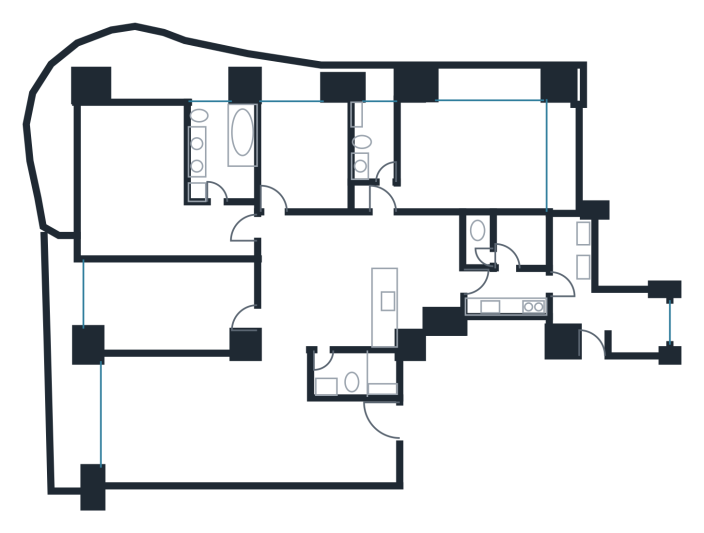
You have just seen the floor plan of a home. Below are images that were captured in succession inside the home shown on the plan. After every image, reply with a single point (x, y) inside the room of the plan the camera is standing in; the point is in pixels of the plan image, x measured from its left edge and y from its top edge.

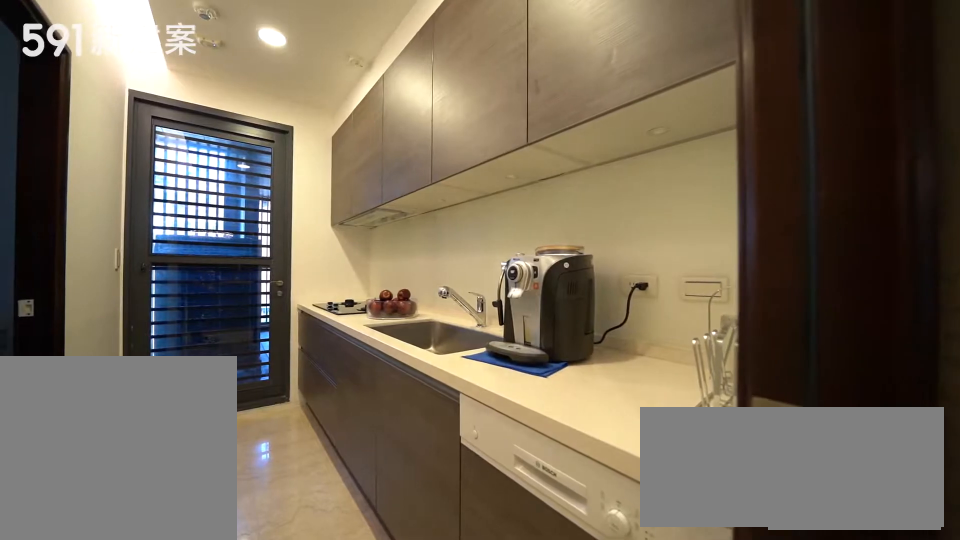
(511, 294)
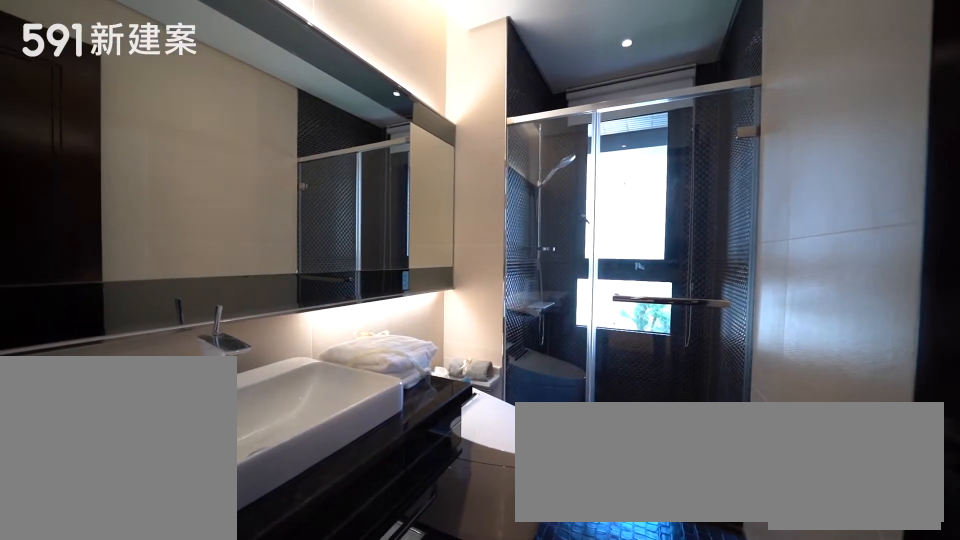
(376, 136)
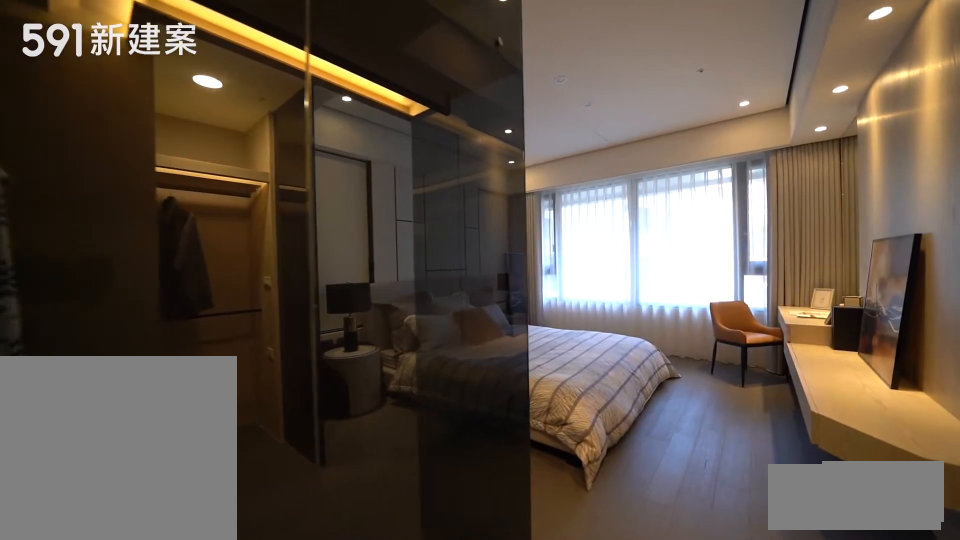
(468, 156)
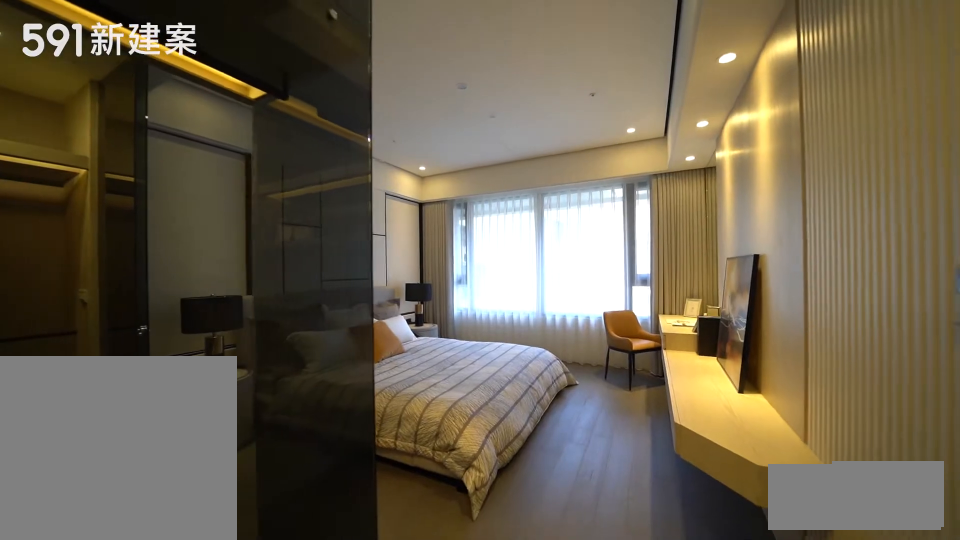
(468, 156)
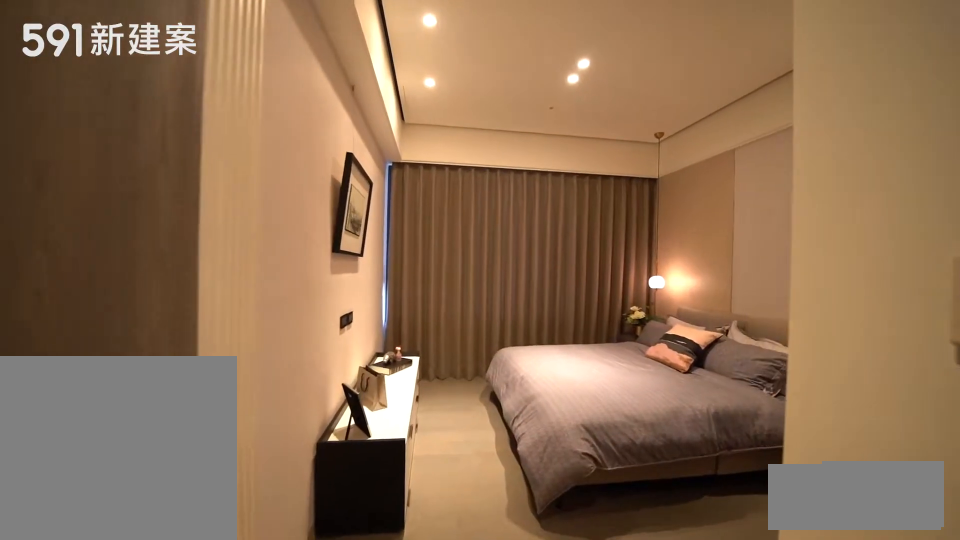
(306, 155)
